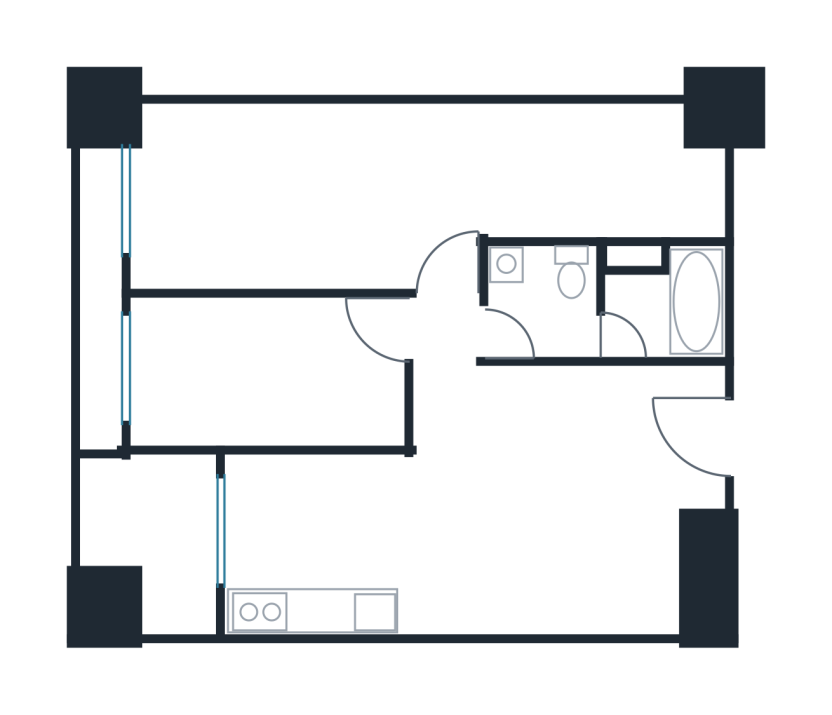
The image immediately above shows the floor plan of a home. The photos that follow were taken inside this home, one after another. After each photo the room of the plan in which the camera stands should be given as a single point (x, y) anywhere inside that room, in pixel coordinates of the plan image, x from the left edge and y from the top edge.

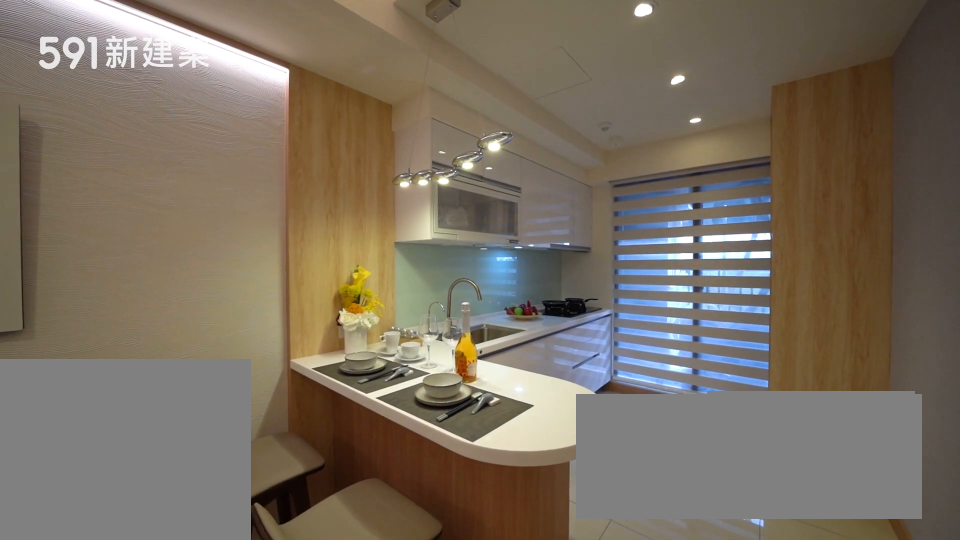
(334, 546)
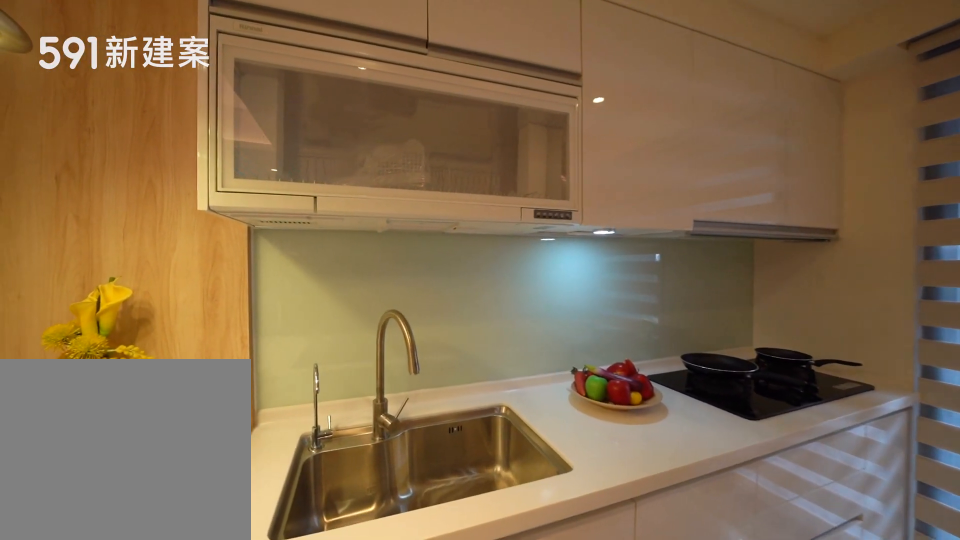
(334, 546)
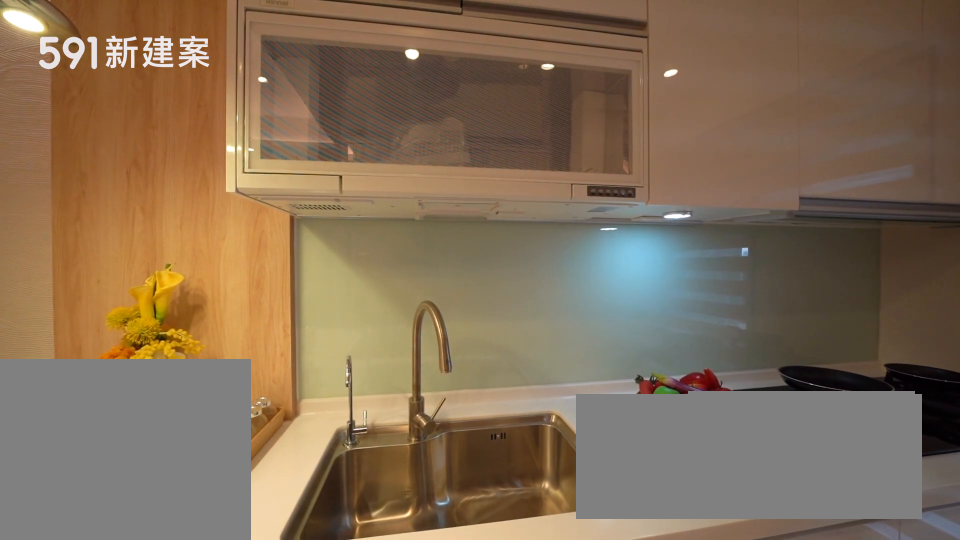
(334, 546)
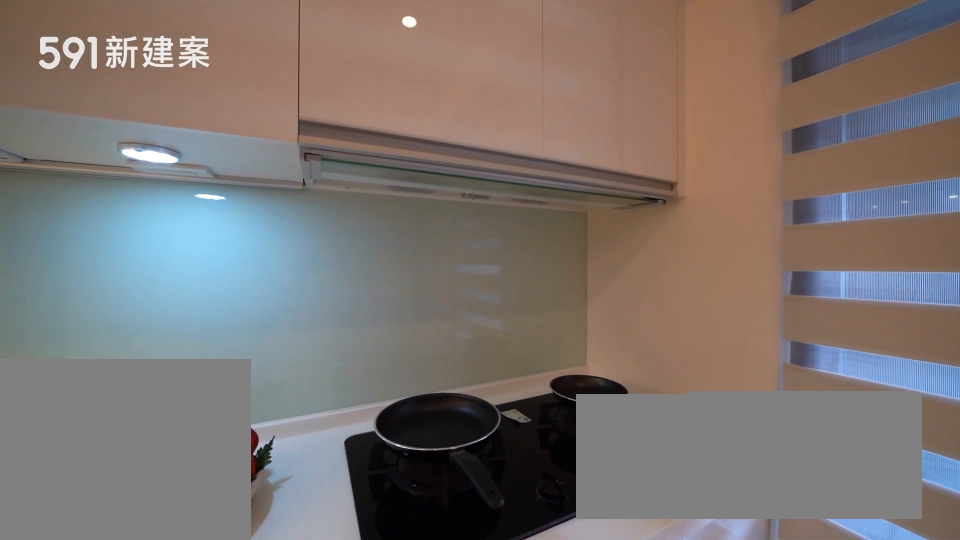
(334, 546)
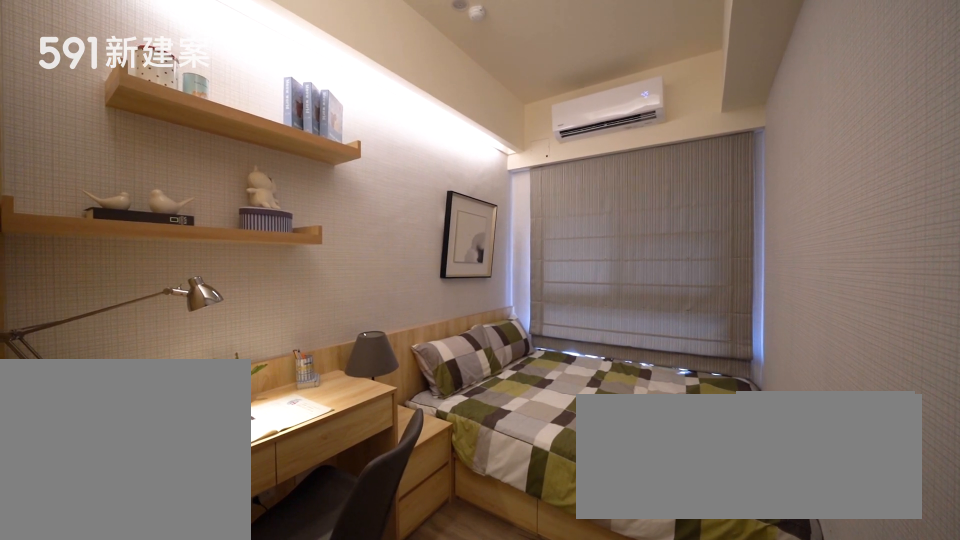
(266, 371)
